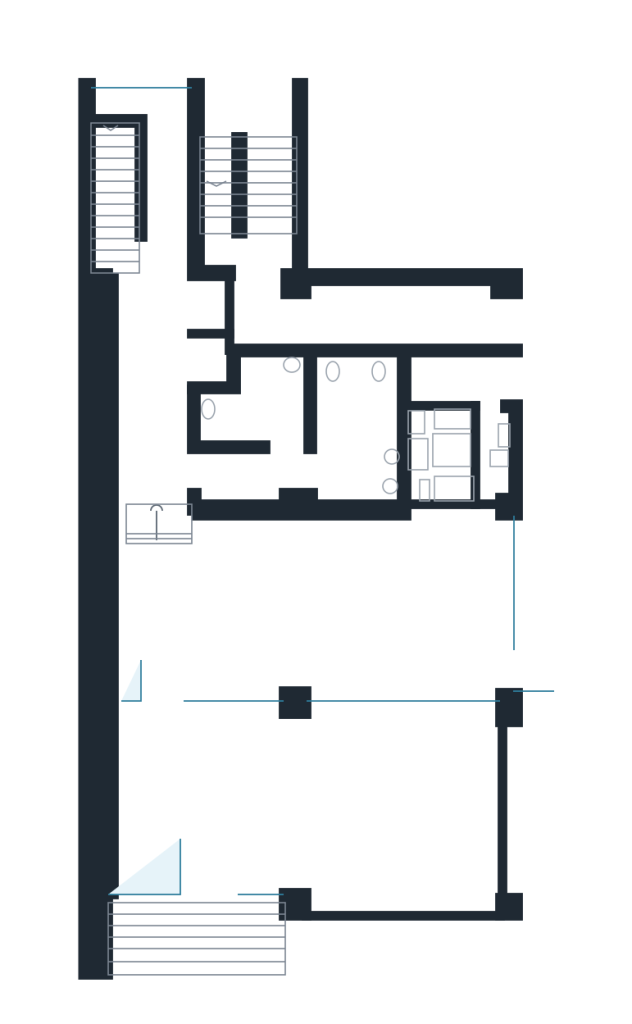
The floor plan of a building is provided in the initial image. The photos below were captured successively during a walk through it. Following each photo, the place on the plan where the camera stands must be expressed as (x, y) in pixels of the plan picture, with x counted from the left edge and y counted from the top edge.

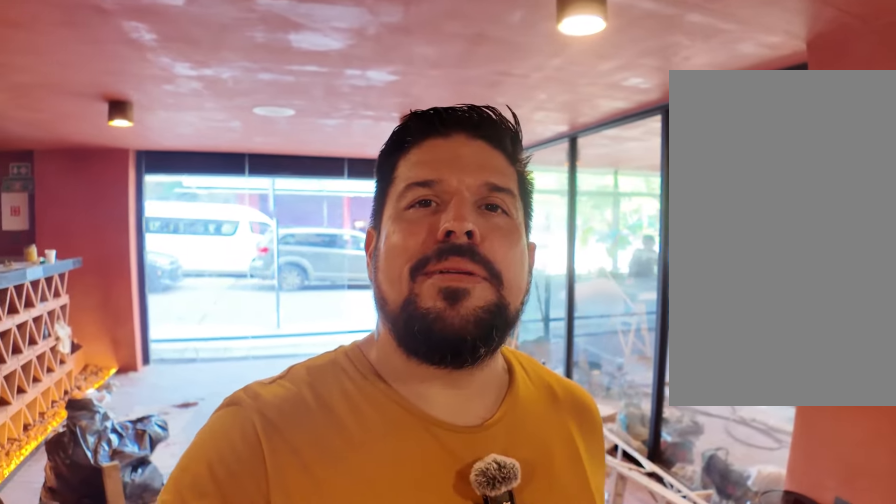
(190, 605)
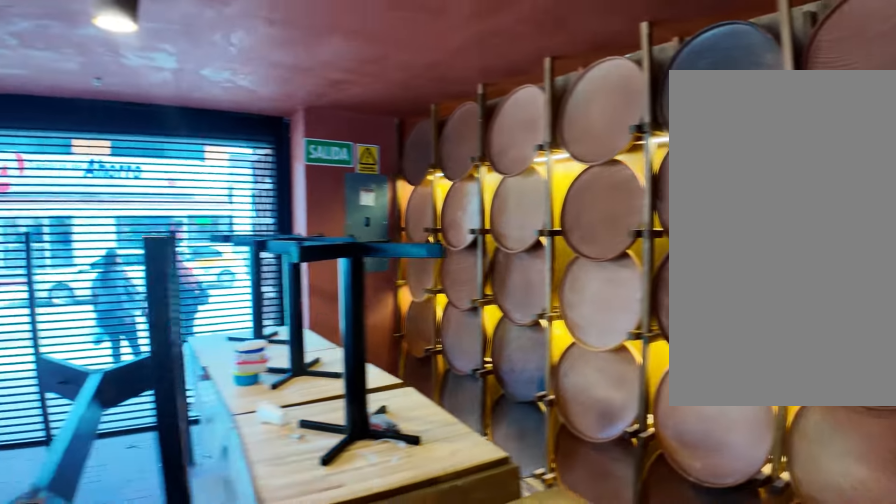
(172, 782)
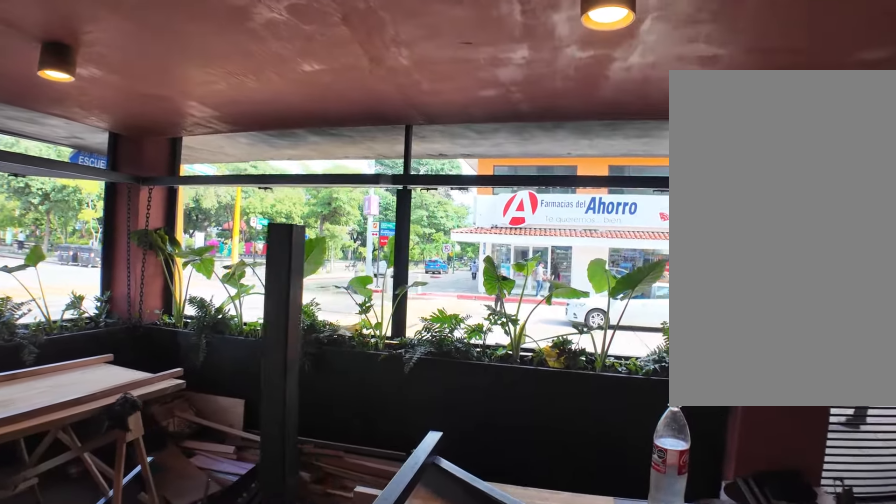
(401, 781)
